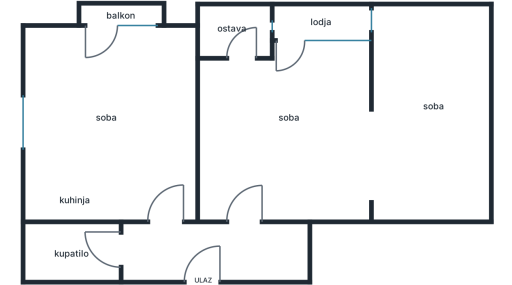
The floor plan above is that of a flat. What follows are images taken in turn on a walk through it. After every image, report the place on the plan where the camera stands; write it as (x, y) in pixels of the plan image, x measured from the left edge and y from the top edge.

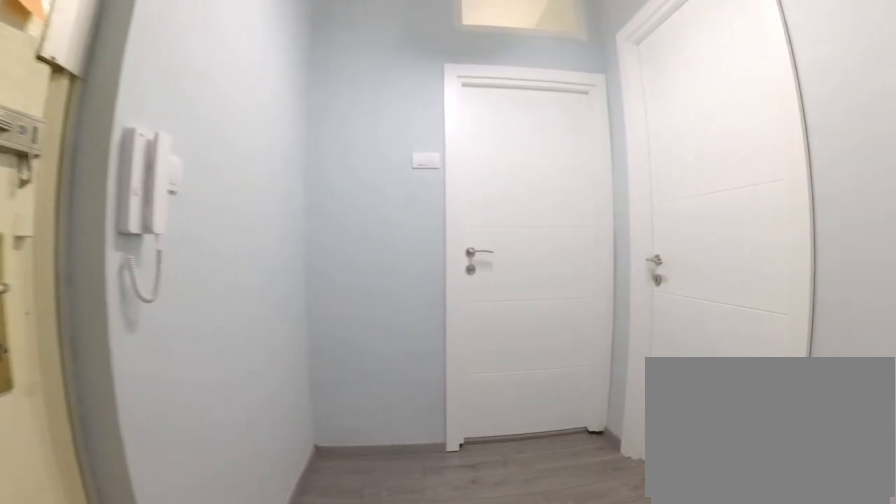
(223, 249)
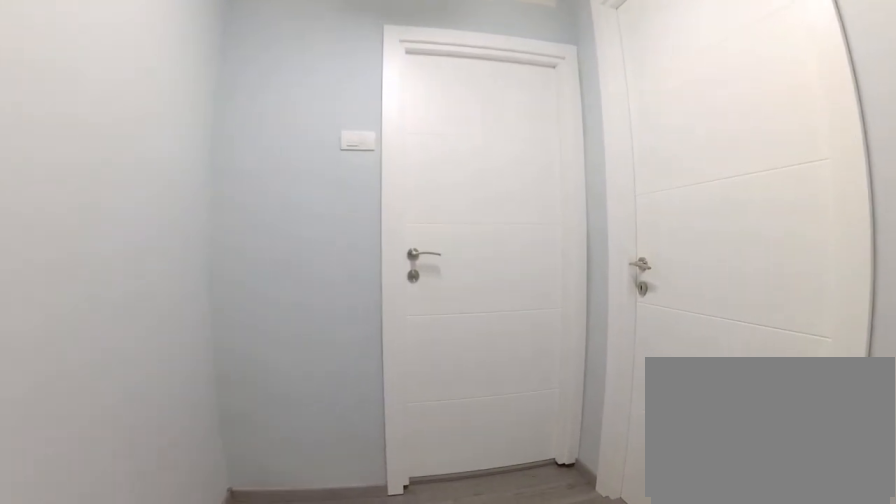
(207, 249)
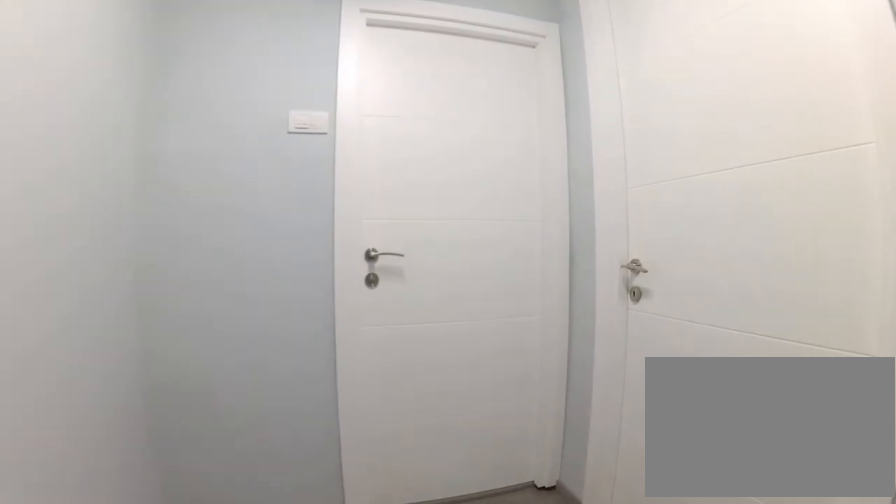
(198, 249)
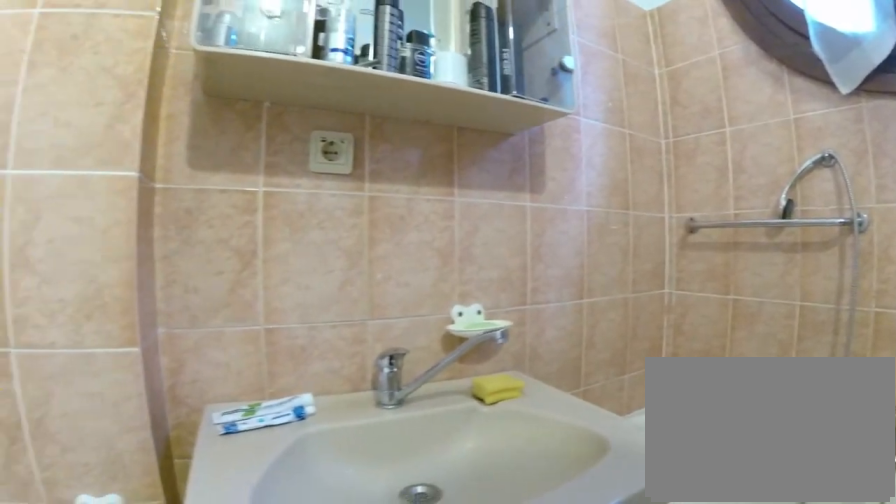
(55, 236)
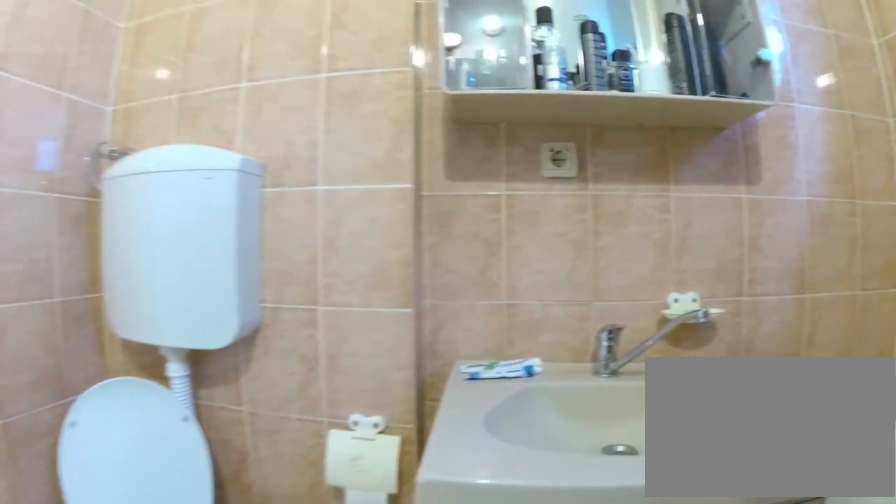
(48, 236)
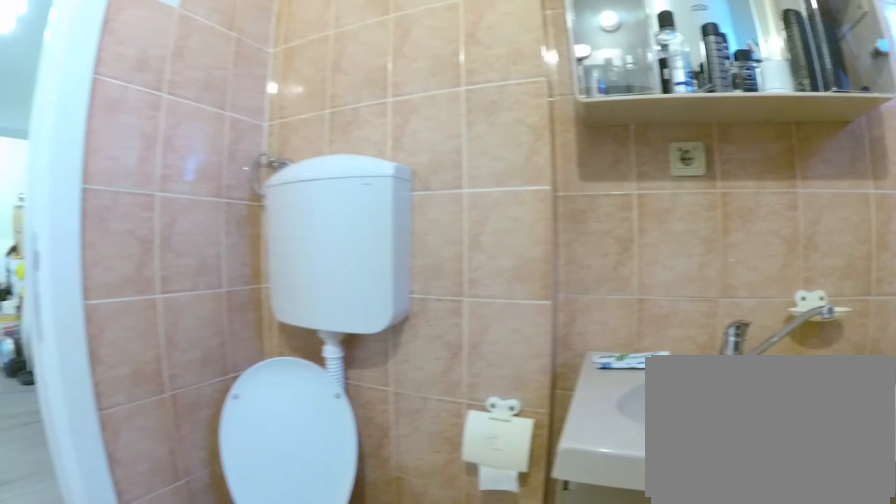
(46, 238)
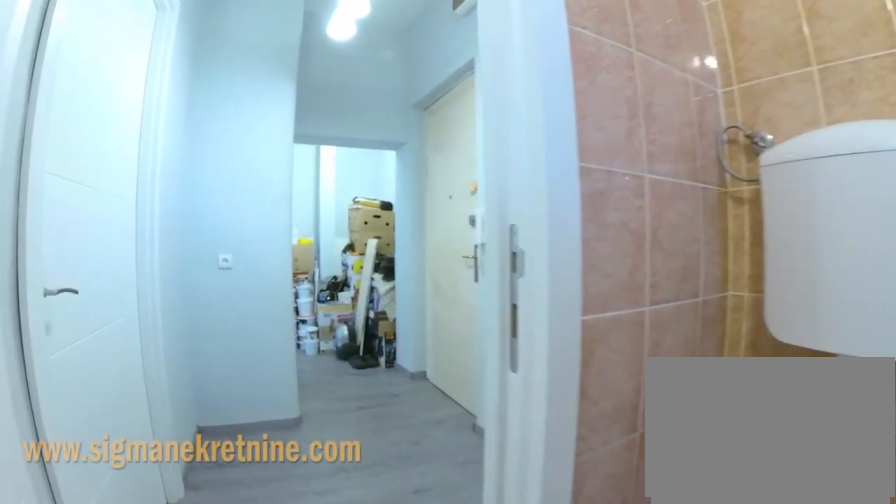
(63, 249)
